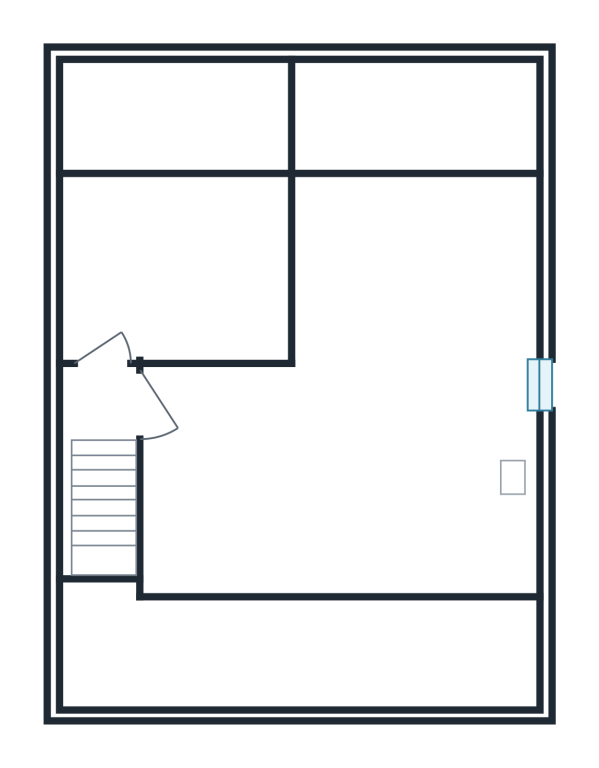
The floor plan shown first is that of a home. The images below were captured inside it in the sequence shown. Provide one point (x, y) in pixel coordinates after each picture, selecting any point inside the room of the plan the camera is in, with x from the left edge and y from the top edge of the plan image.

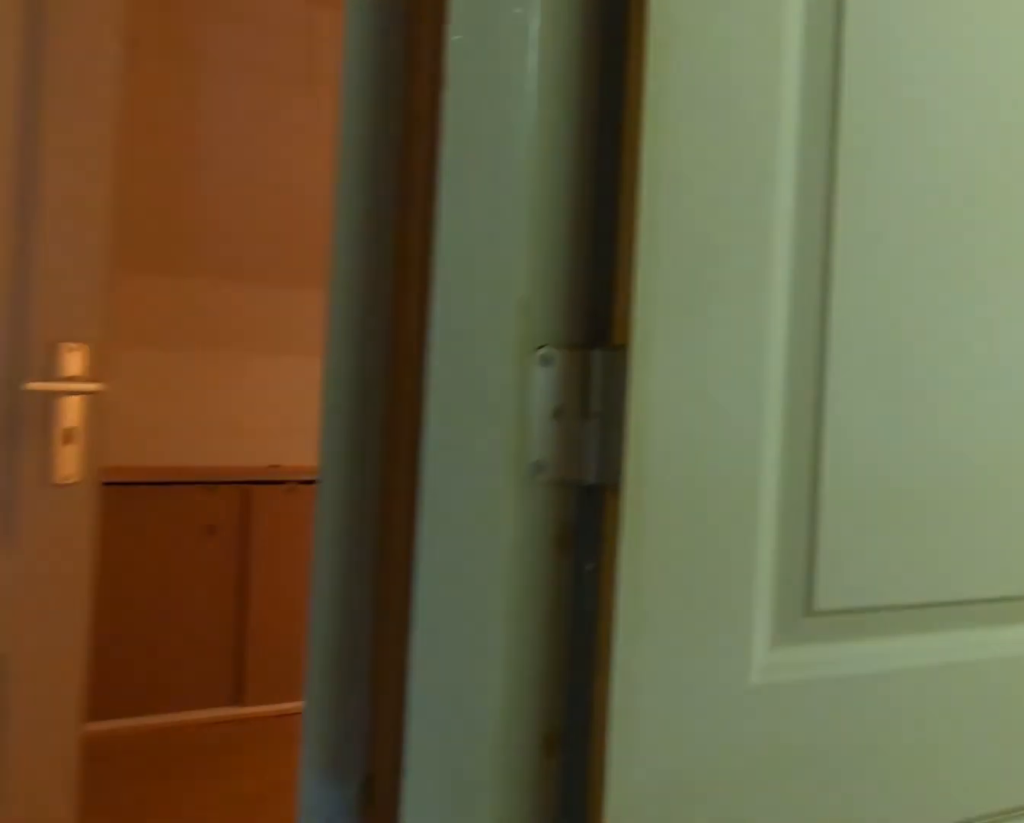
(103, 469)
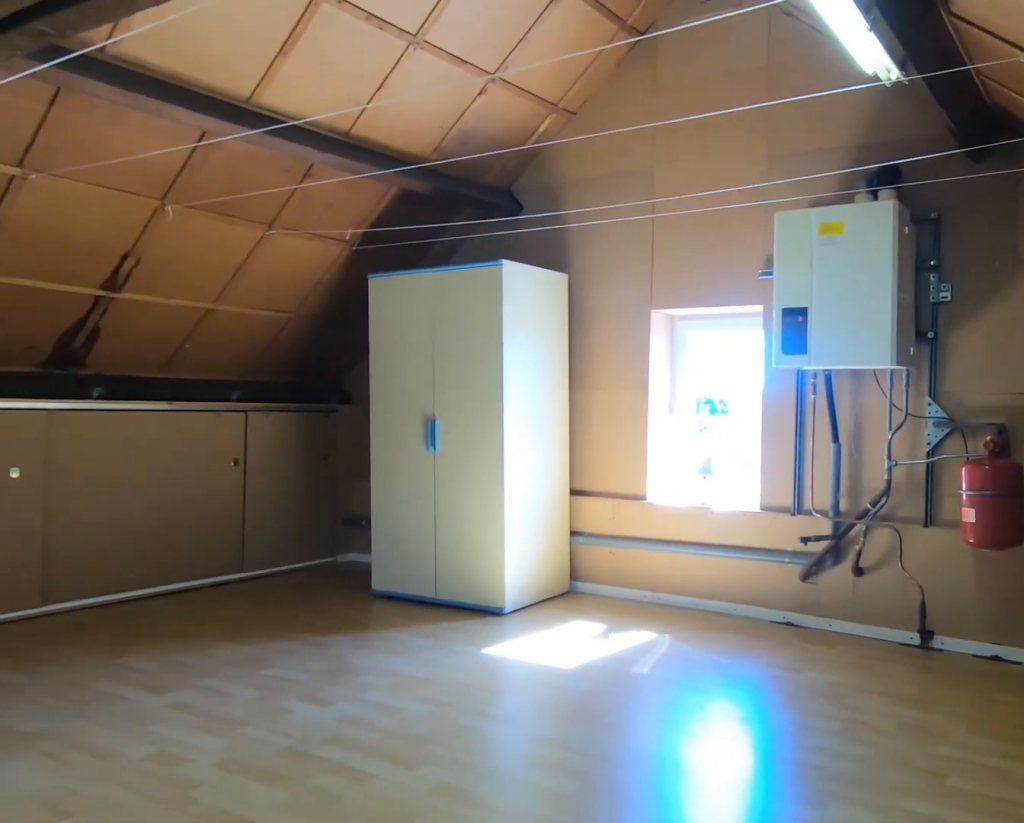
(336, 480)
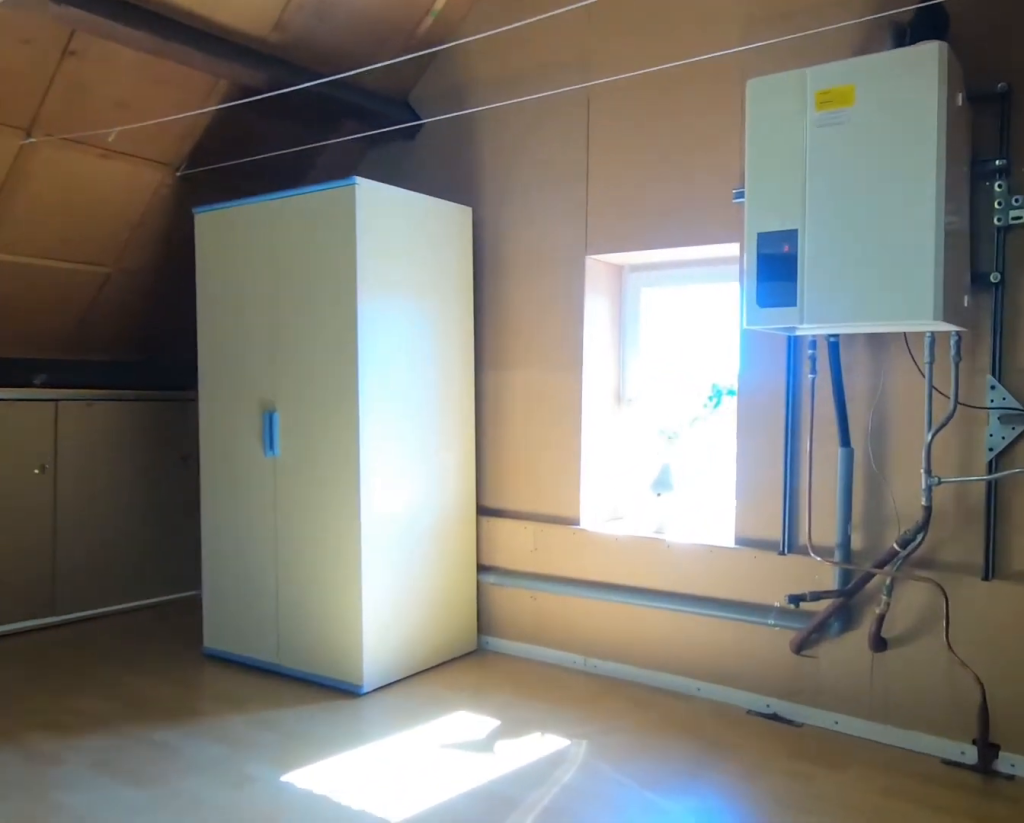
(336, 480)
